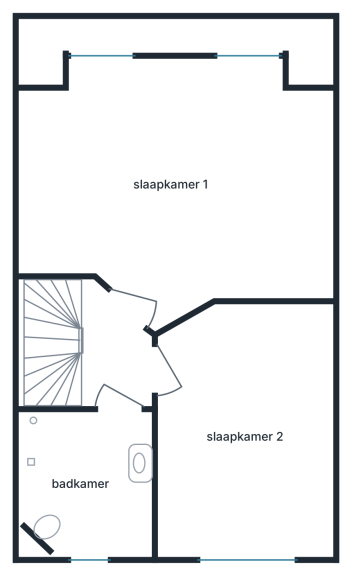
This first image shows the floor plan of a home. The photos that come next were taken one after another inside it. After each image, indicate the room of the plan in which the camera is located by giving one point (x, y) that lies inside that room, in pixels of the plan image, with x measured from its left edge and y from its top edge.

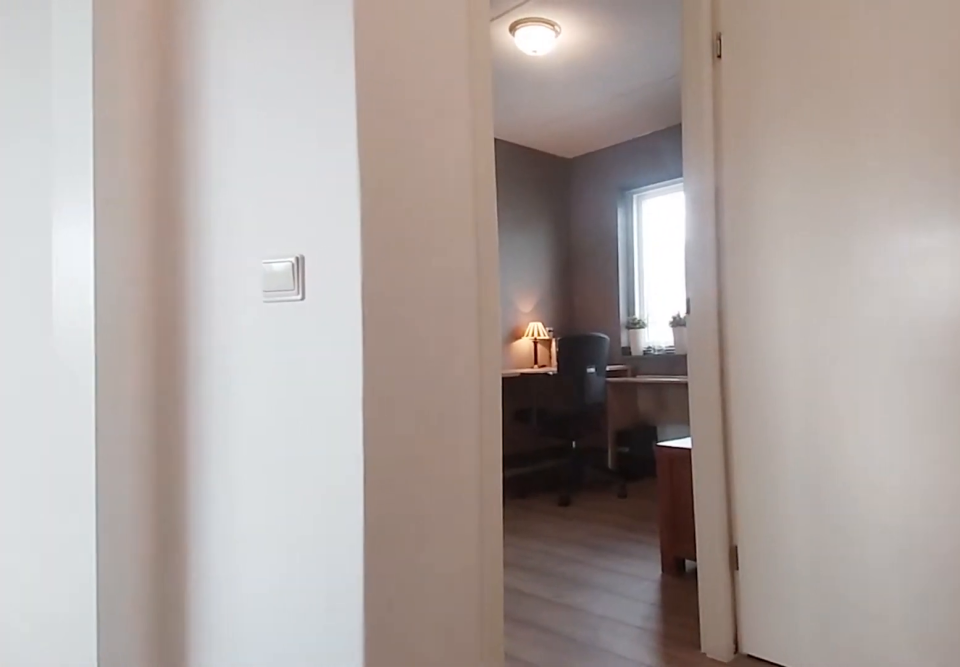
(113, 353)
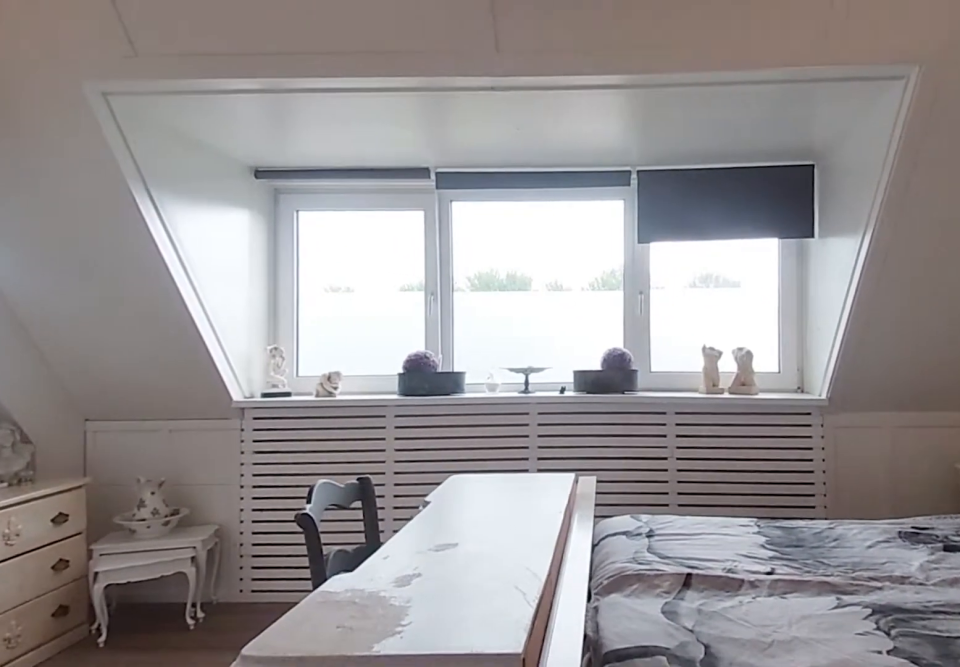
(179, 182)
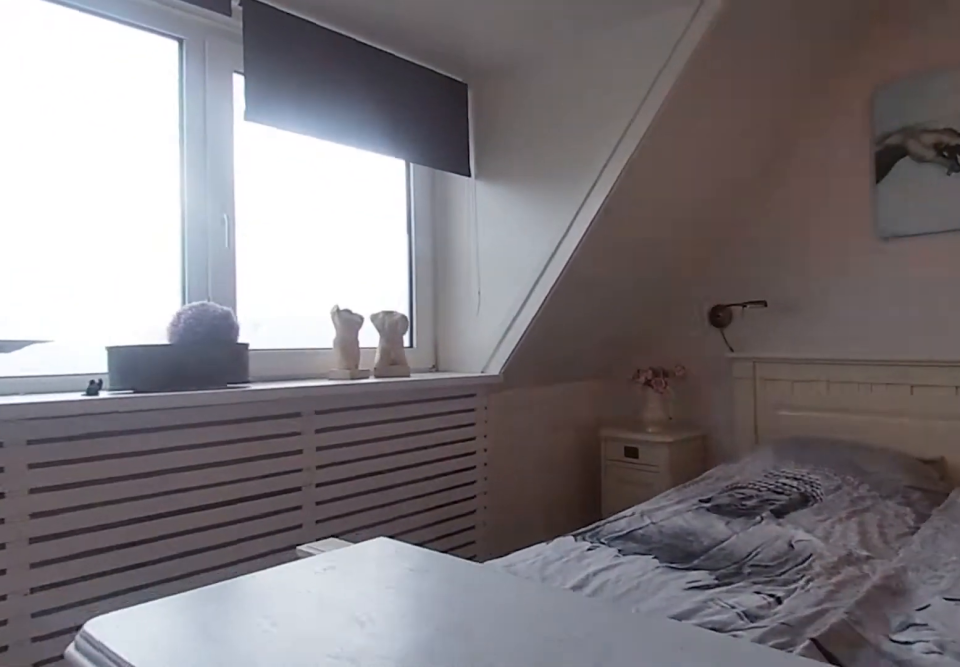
(179, 182)
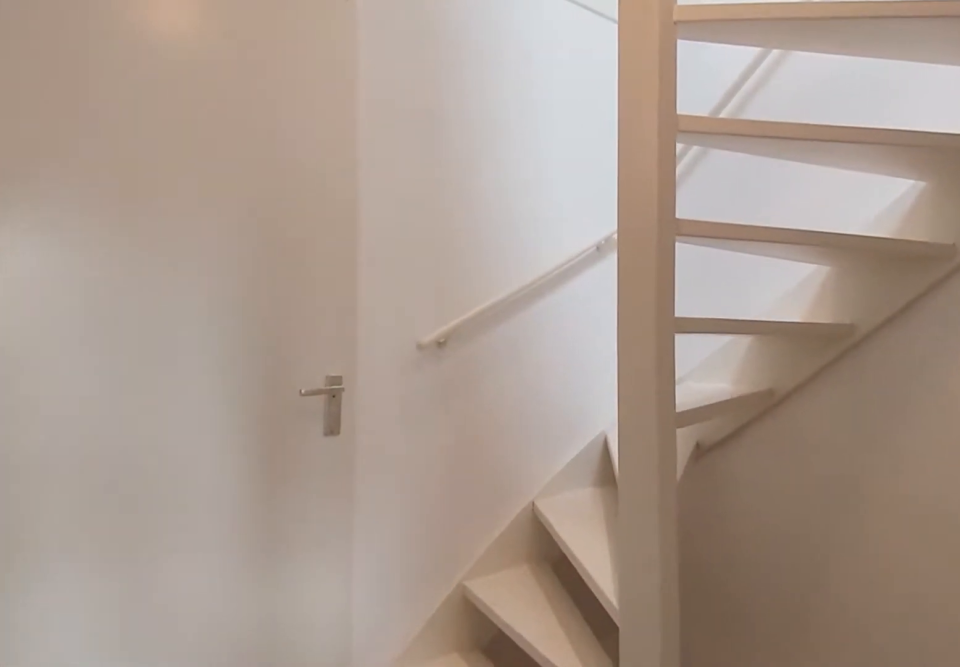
(113, 354)
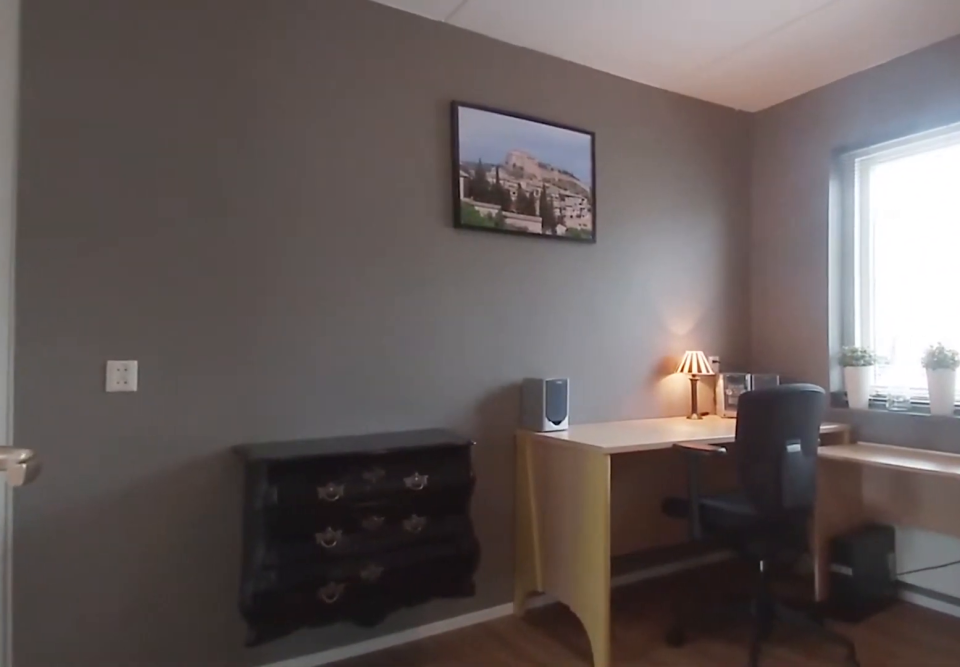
(245, 431)
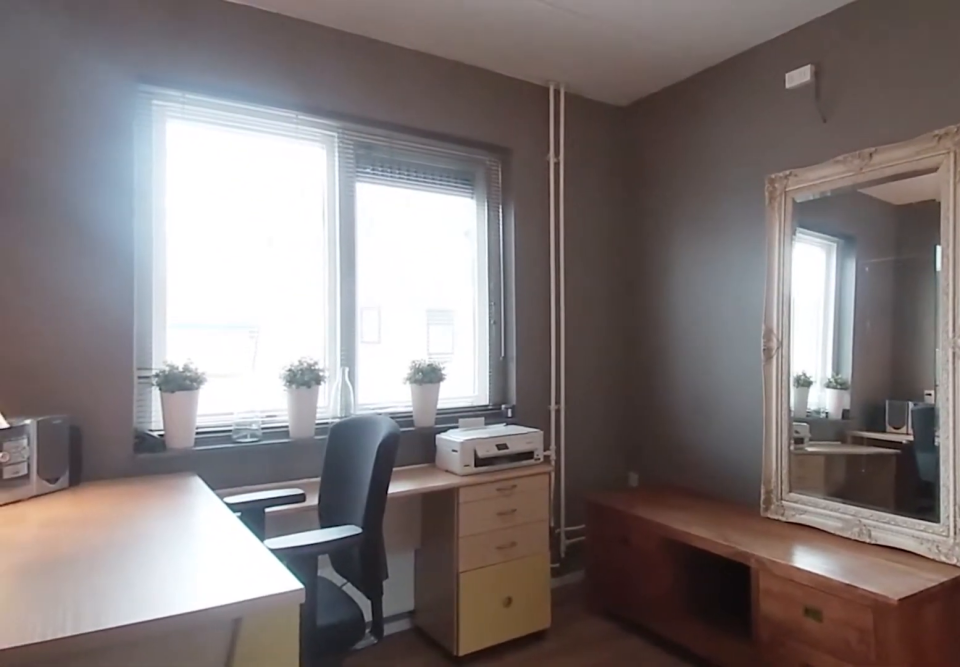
(245, 431)
